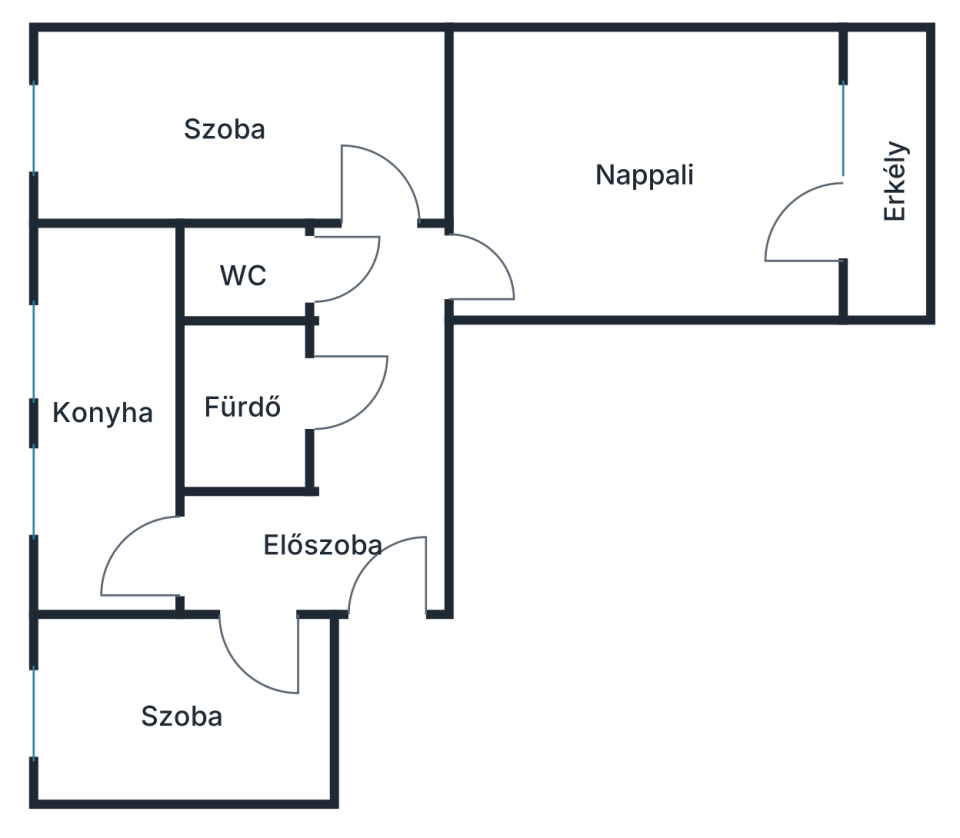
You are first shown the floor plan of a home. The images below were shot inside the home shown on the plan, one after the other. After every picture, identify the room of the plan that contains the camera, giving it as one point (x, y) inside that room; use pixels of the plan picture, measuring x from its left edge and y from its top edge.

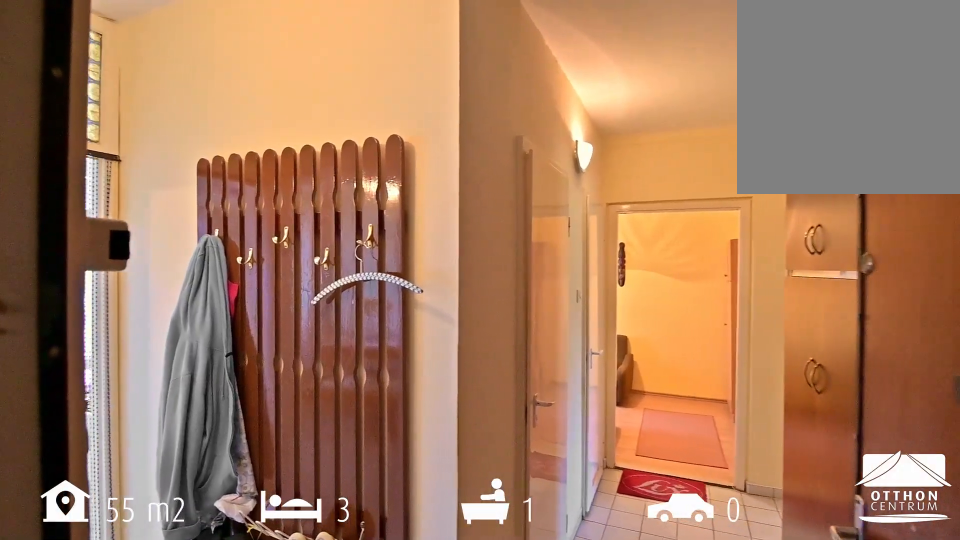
(386, 553)
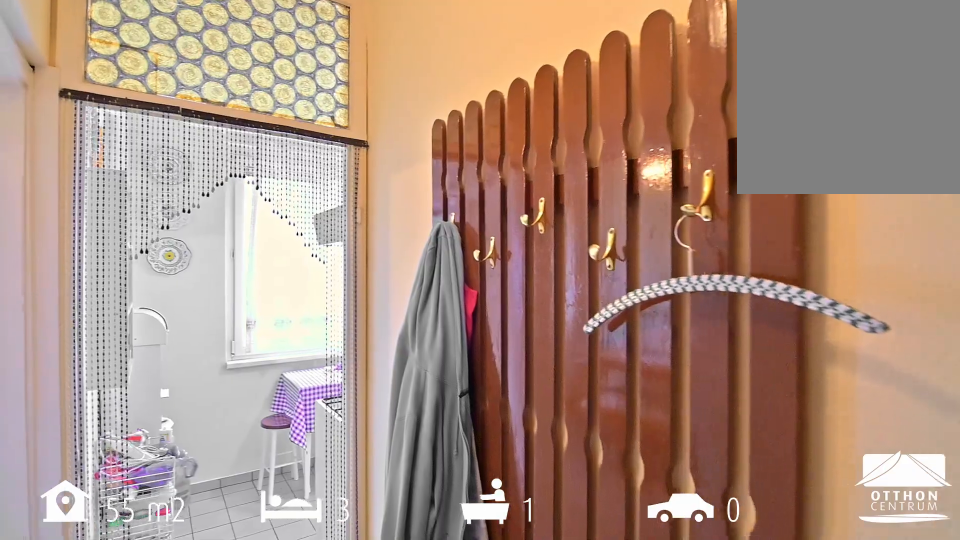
(385, 553)
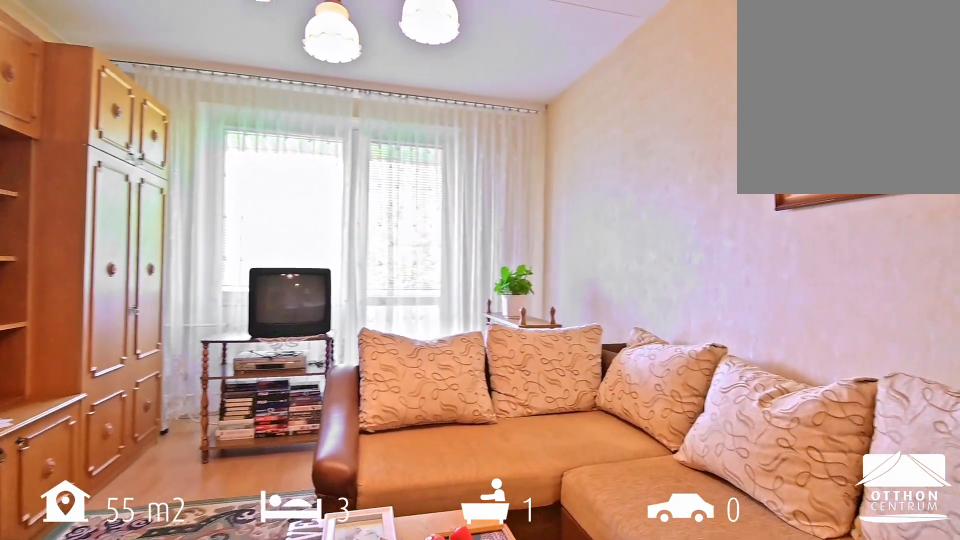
(657, 212)
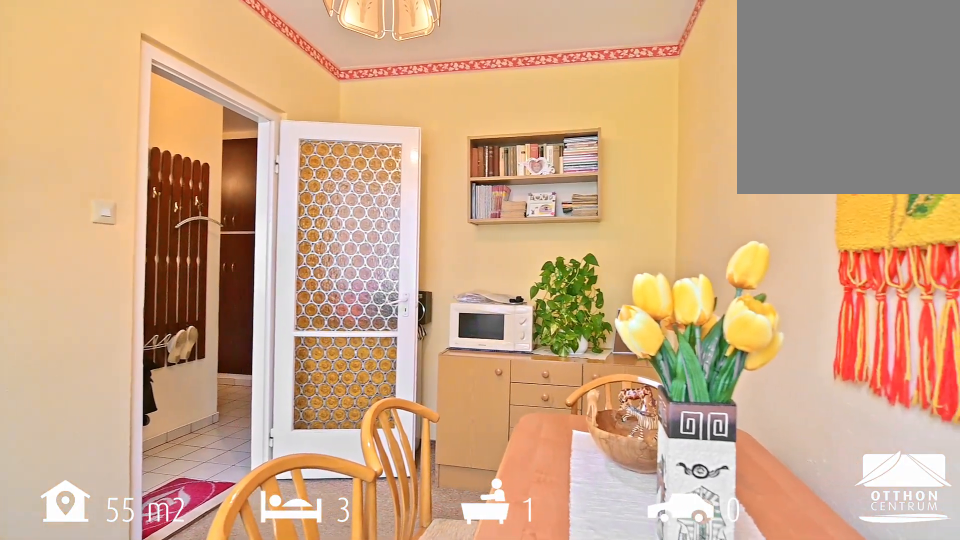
(158, 756)
